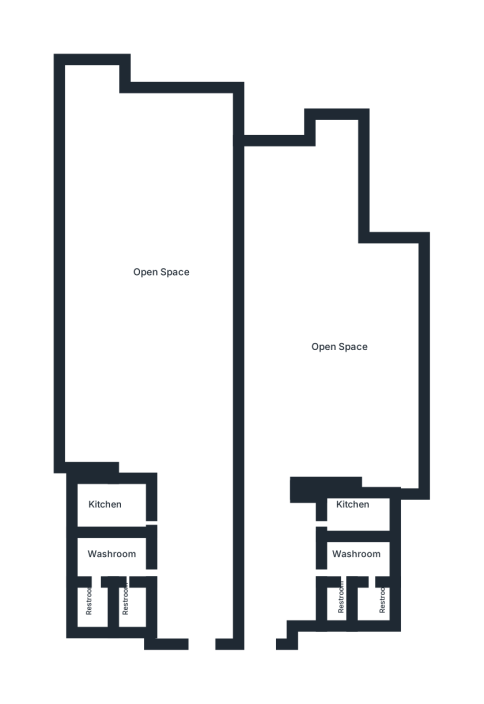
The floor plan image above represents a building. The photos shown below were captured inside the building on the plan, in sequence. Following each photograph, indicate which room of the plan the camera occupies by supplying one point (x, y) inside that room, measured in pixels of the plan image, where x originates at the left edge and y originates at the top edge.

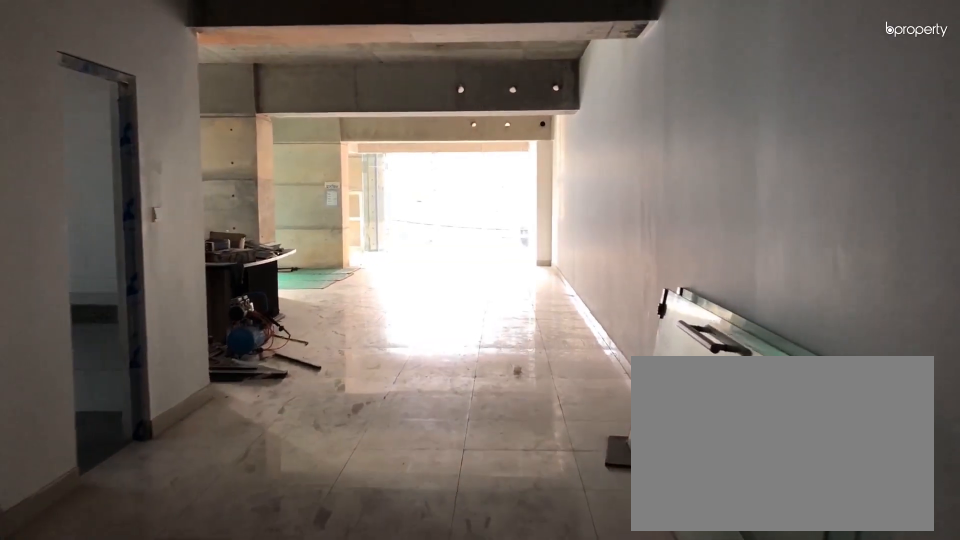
(201, 590)
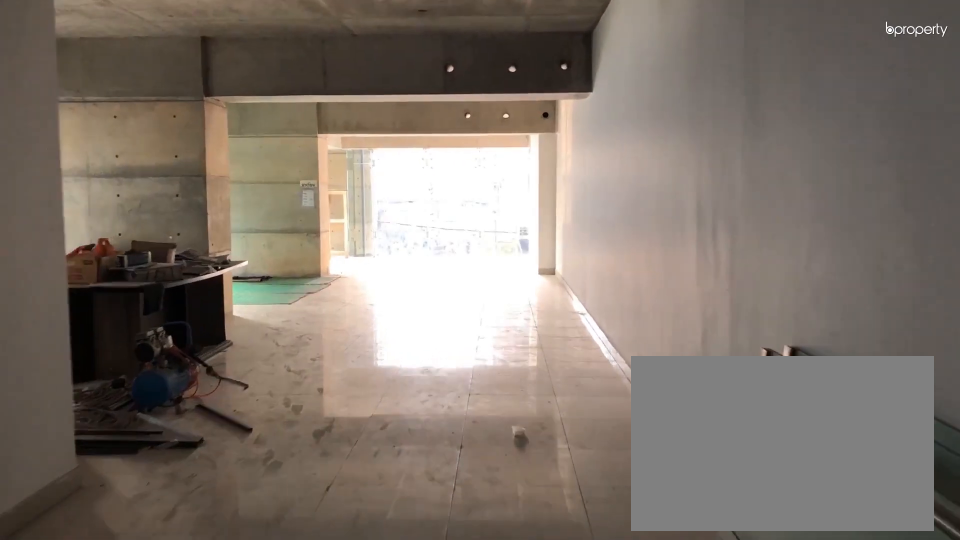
(201, 590)
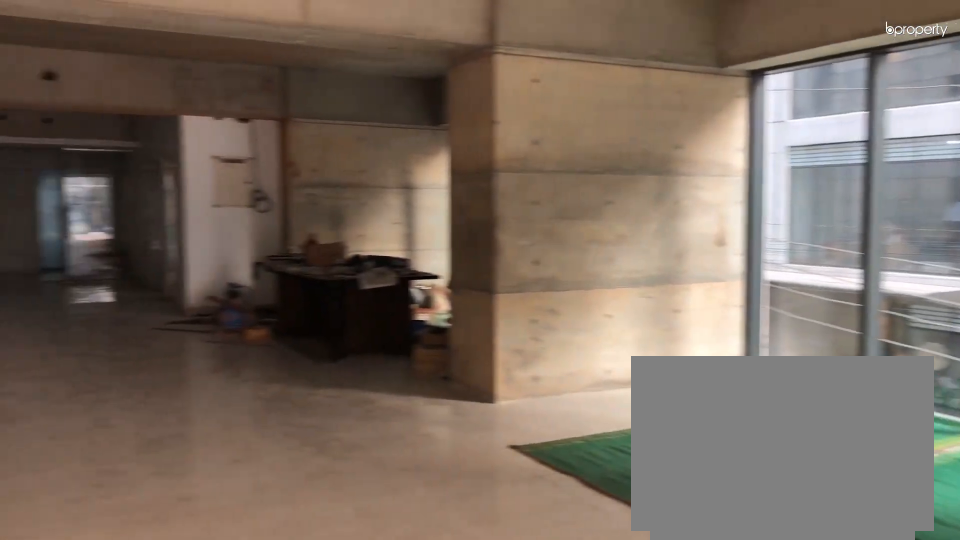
(160, 245)
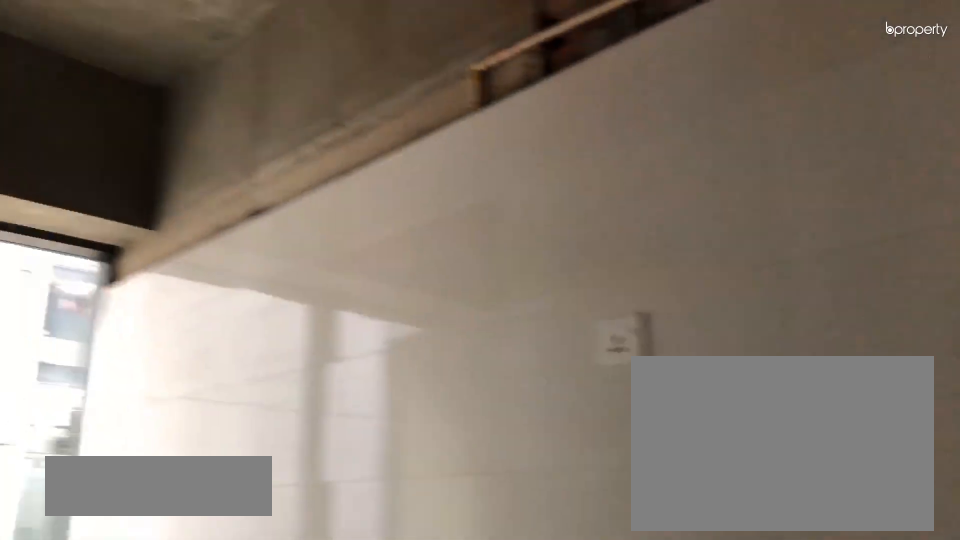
(113, 500)
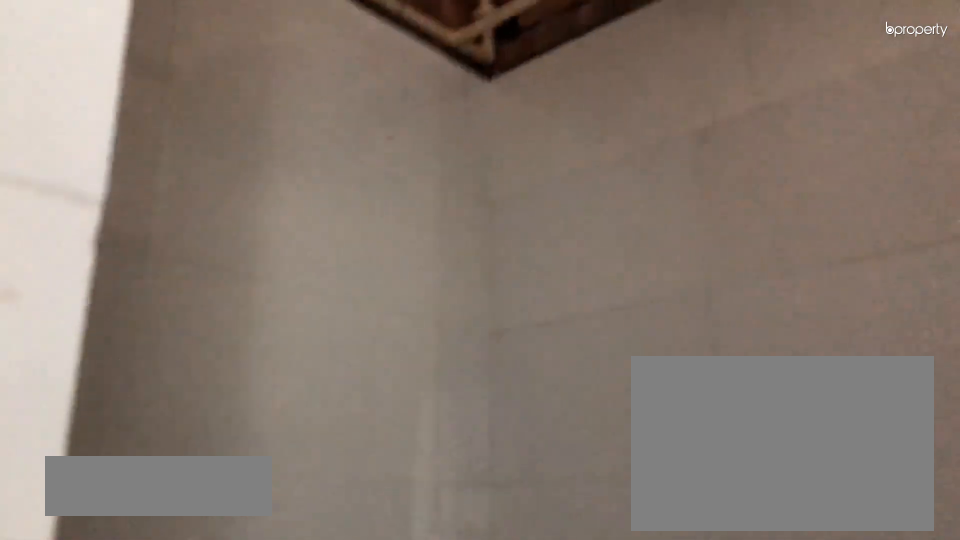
(129, 597)
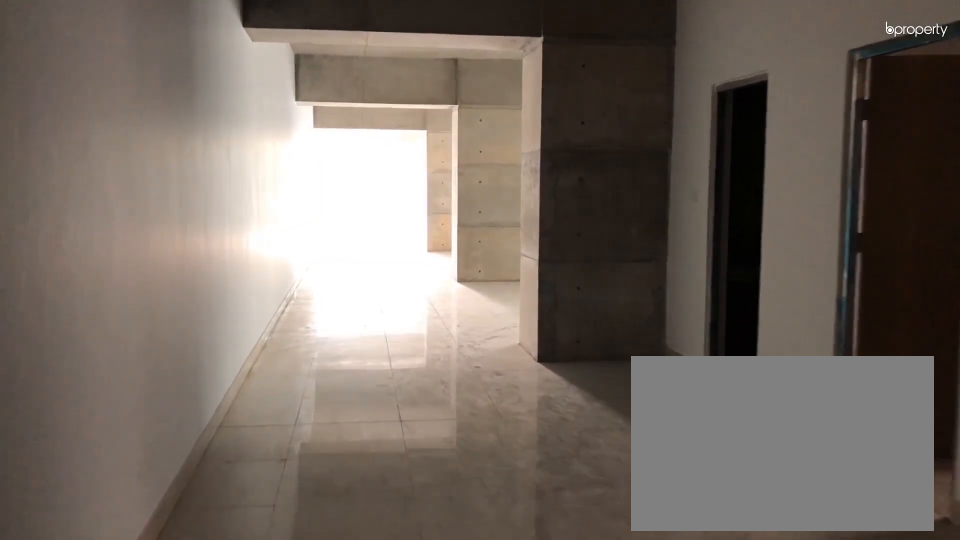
(271, 599)
